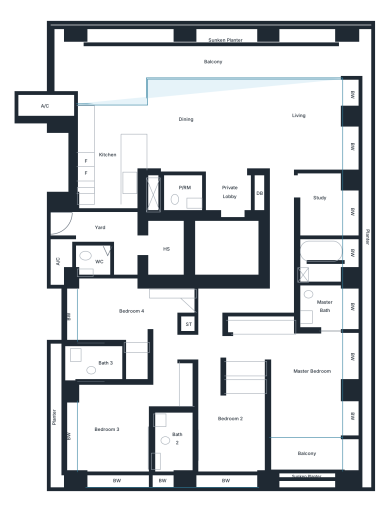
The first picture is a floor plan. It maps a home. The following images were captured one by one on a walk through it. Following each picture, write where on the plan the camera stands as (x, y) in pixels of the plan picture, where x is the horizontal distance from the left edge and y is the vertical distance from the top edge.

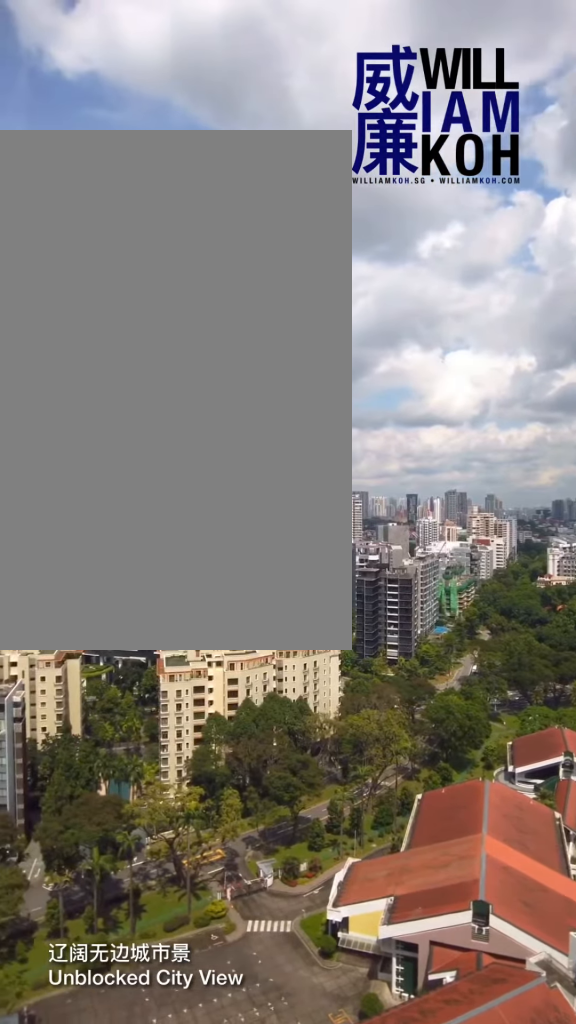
(135, 48)
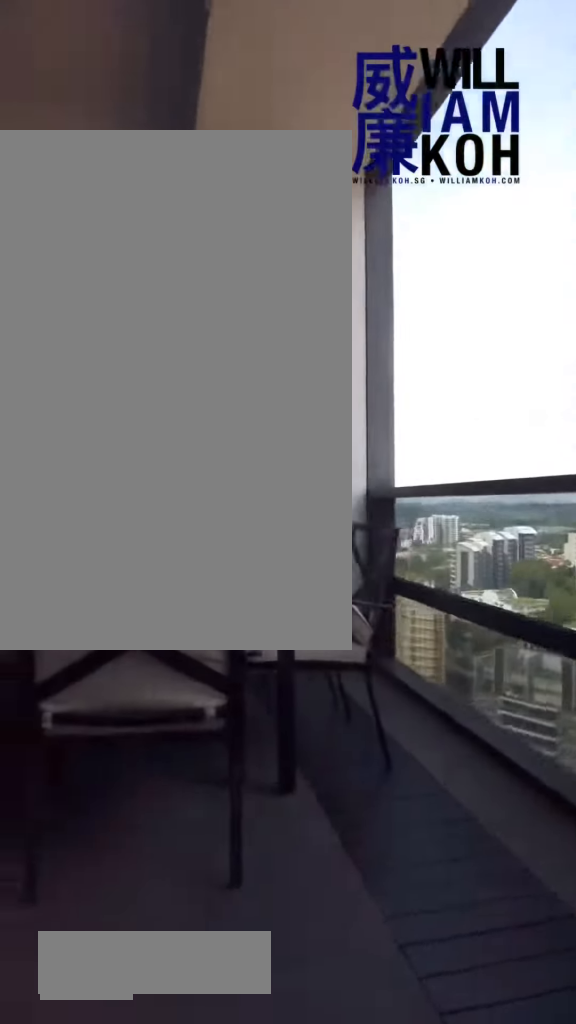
(135, 48)
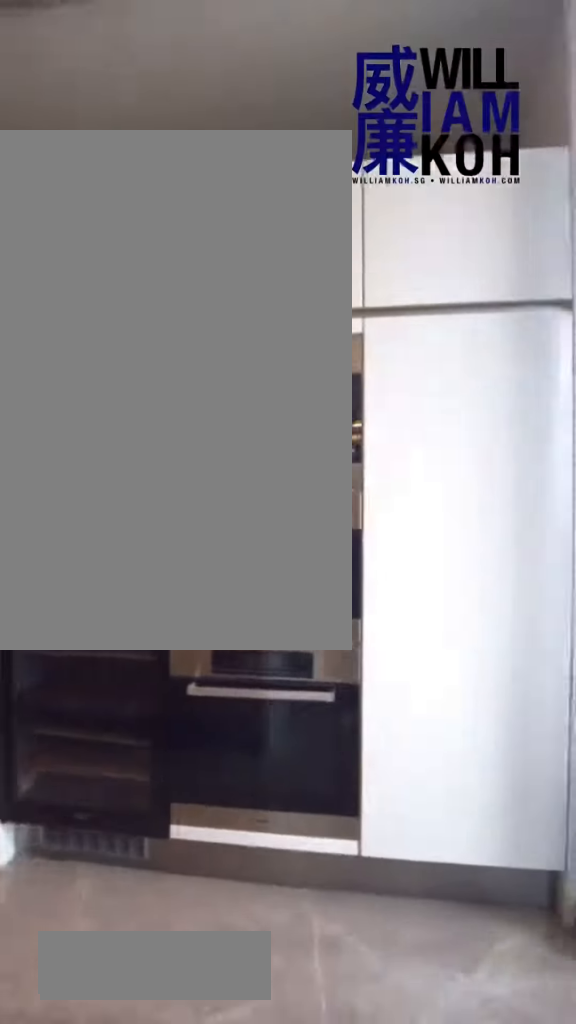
(136, 120)
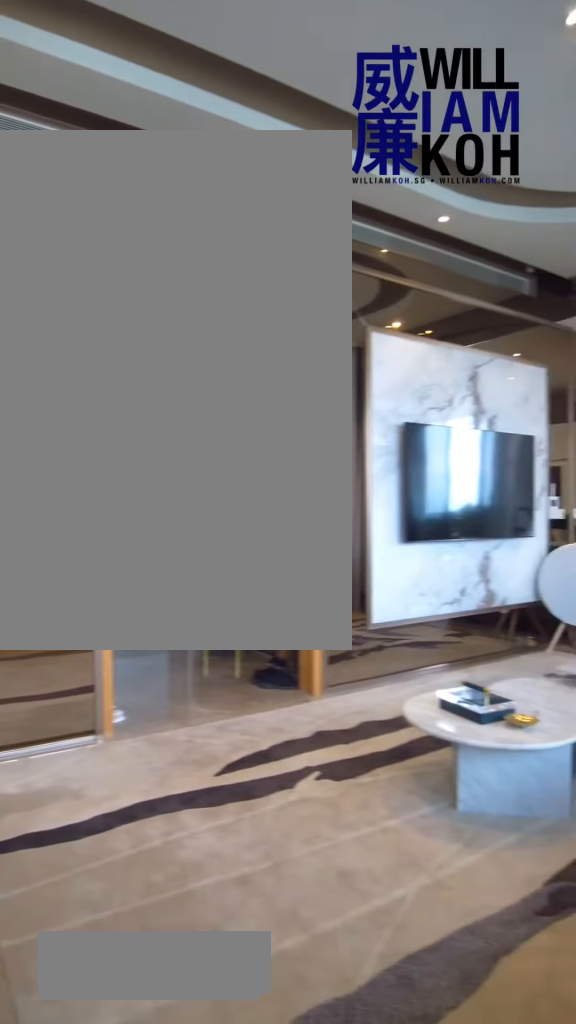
(301, 97)
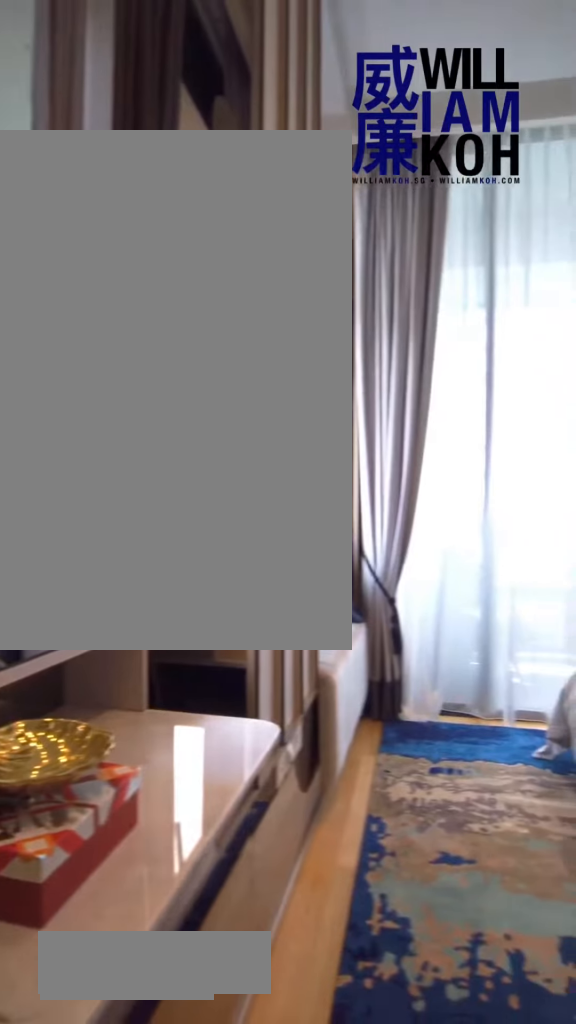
(334, 347)
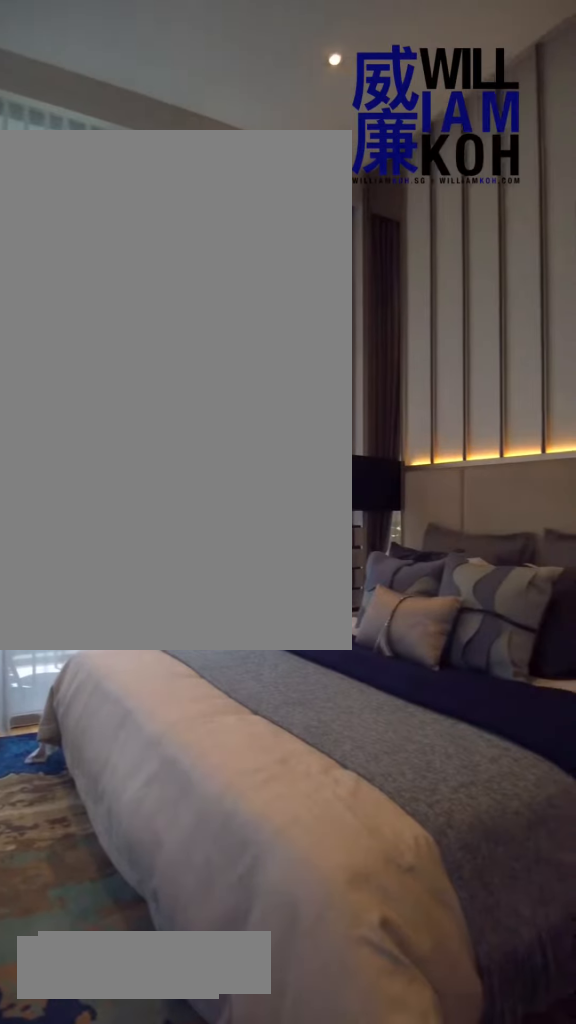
(334, 347)
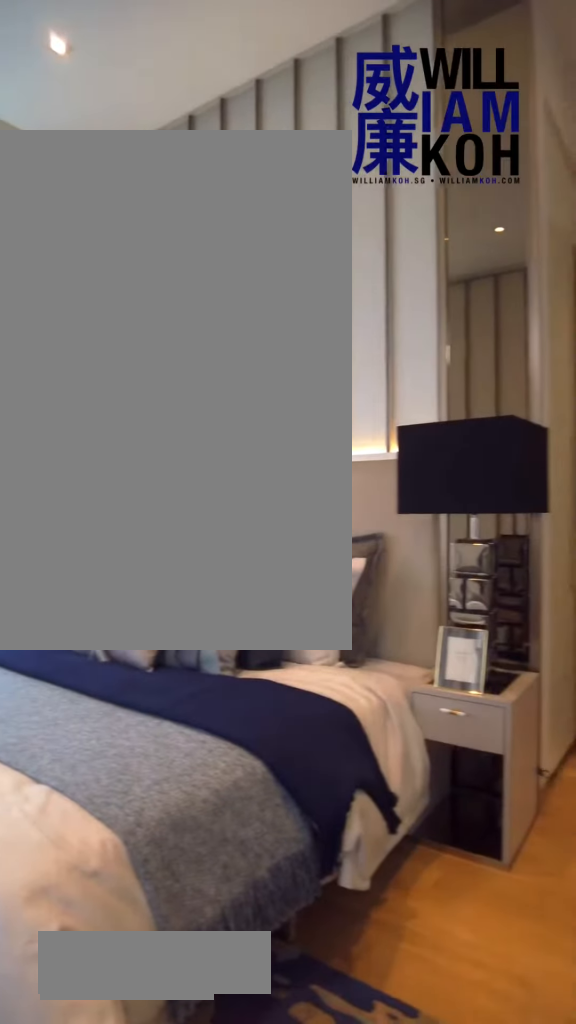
(333, 347)
